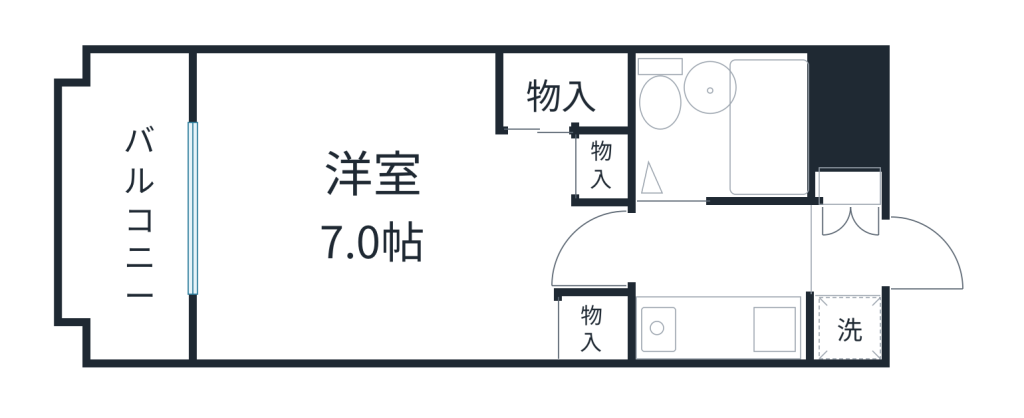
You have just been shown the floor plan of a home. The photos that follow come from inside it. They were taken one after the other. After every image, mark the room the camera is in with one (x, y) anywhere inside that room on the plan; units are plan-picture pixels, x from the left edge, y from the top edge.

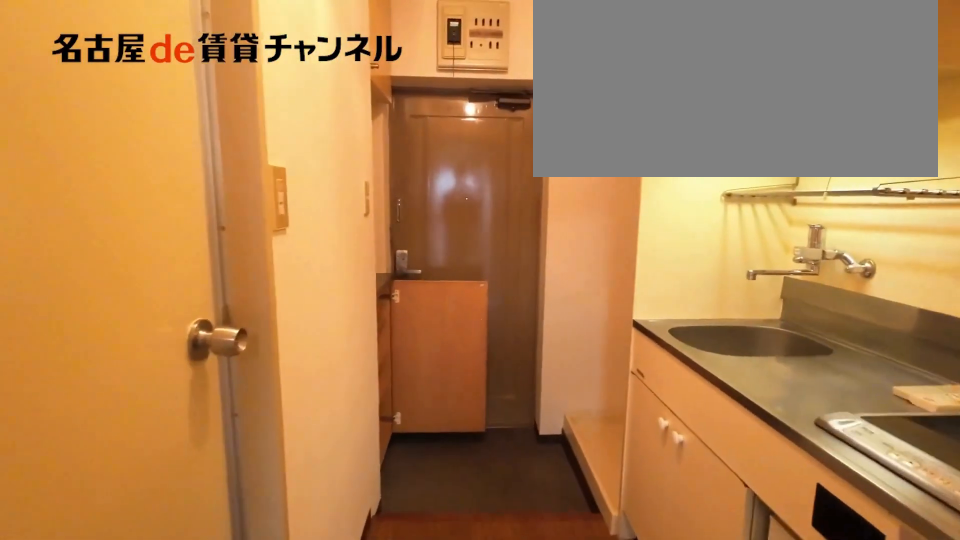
(724, 253)
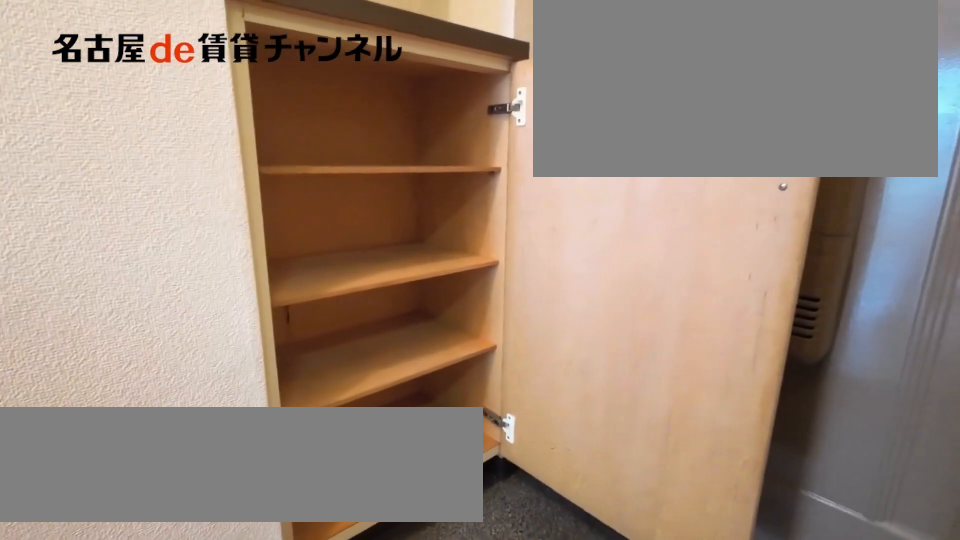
(851, 187)
